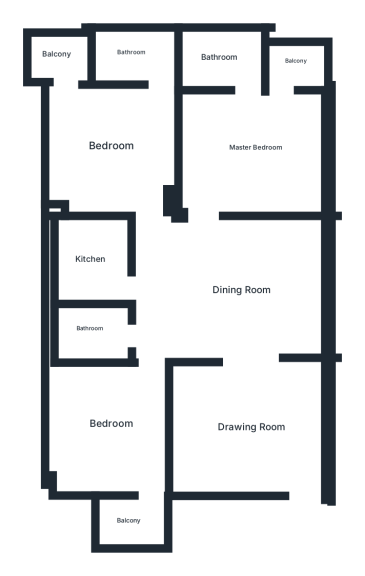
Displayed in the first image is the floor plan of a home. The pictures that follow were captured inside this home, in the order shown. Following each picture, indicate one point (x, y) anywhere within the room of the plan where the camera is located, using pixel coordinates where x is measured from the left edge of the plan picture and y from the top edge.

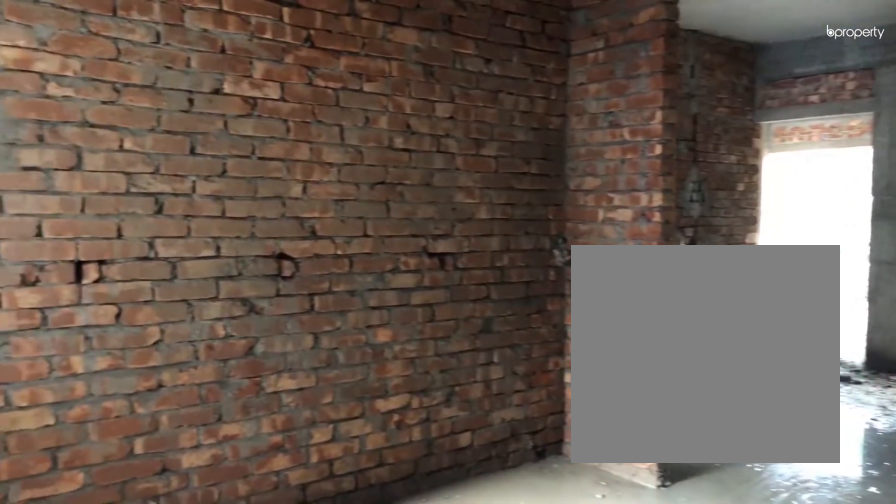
(253, 430)
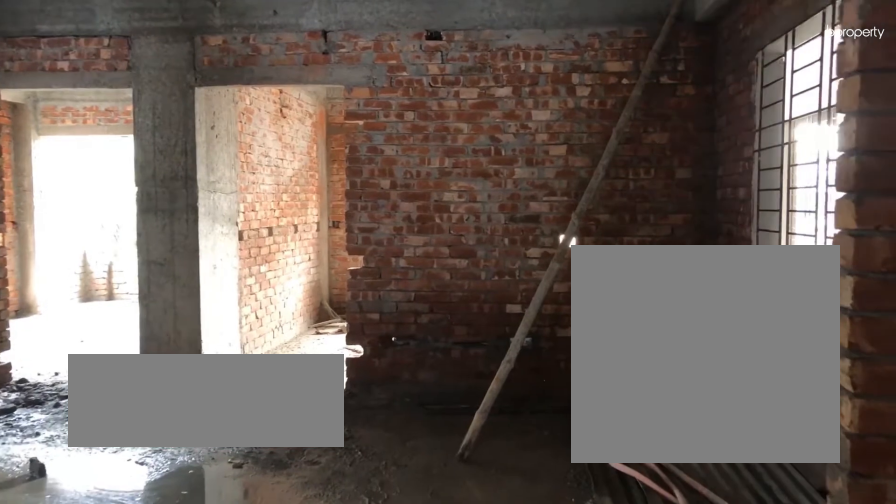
(242, 290)
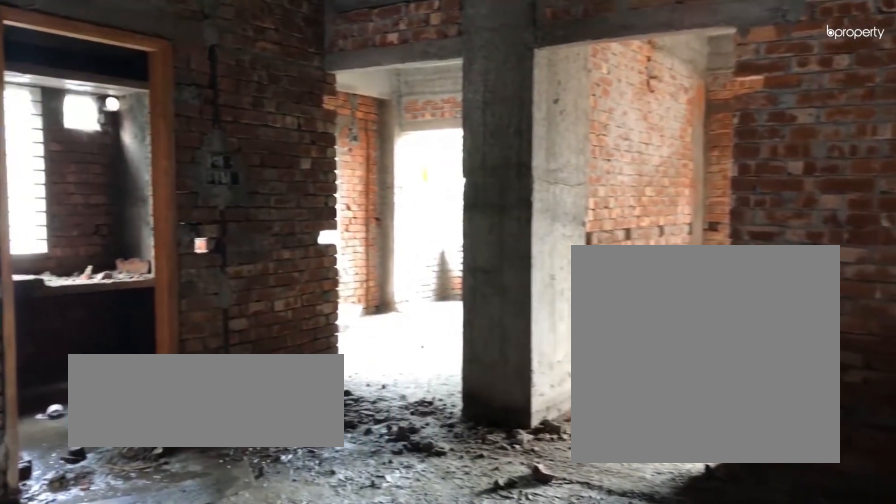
(242, 290)
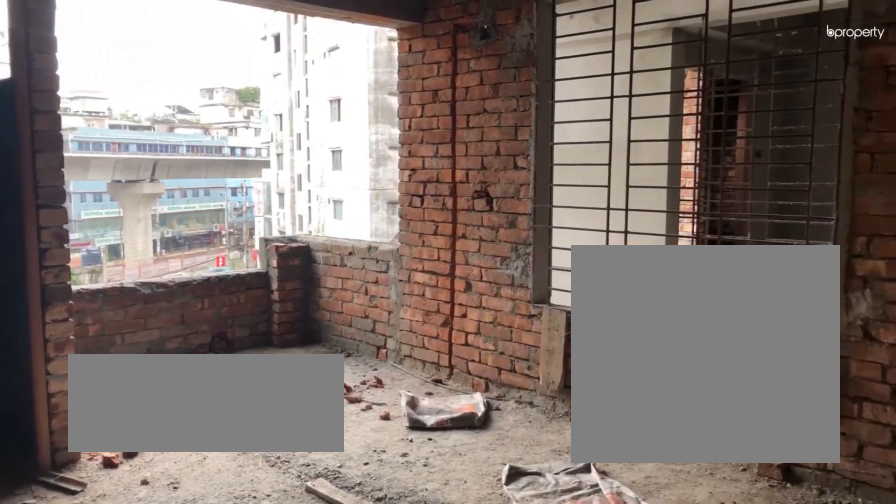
(256, 147)
